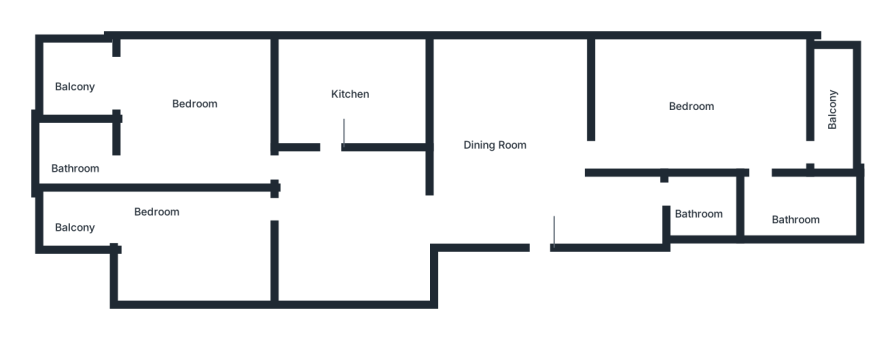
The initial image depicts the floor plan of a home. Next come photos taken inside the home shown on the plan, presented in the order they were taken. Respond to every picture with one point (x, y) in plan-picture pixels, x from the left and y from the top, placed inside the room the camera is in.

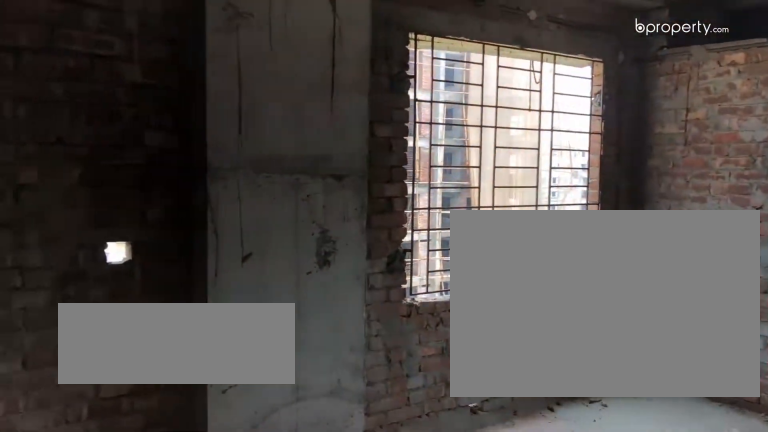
(695, 117)
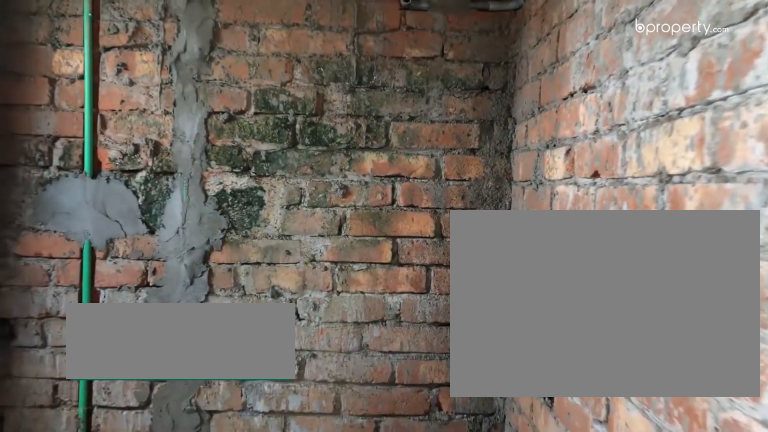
(777, 207)
